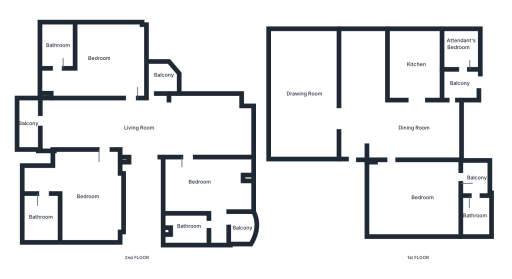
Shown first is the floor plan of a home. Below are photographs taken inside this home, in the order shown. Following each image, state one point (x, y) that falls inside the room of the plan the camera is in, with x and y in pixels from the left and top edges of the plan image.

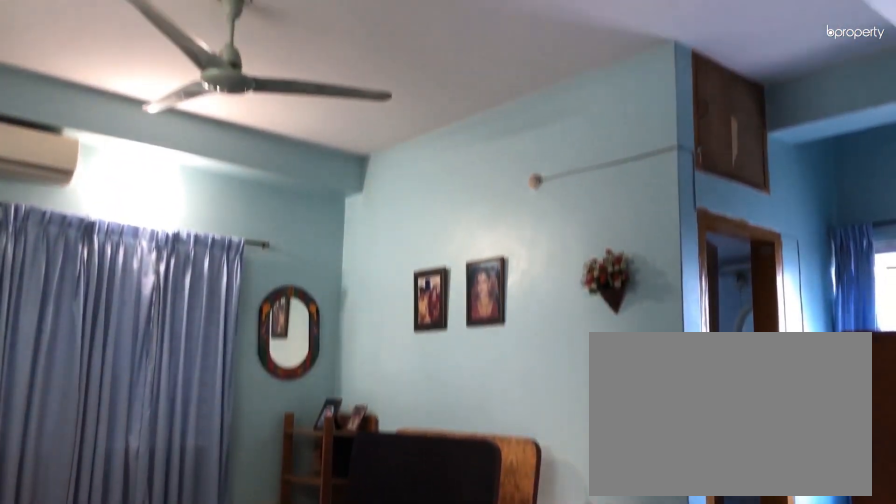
(91, 199)
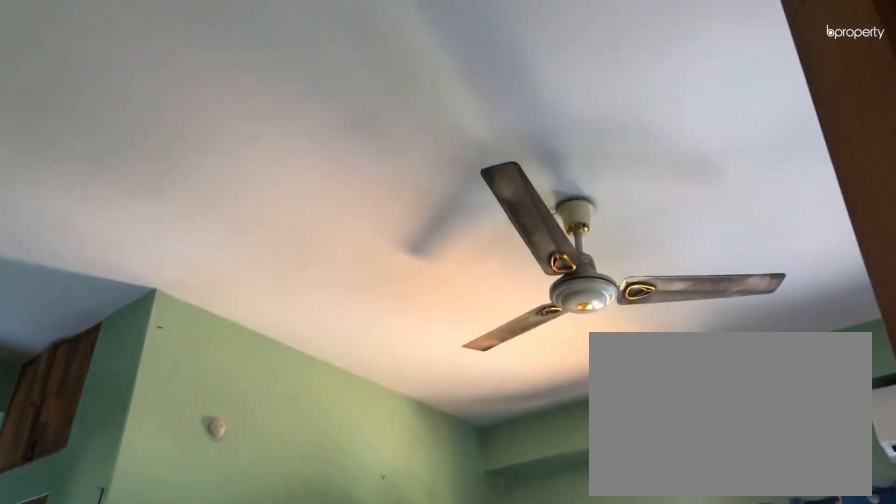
(98, 59)
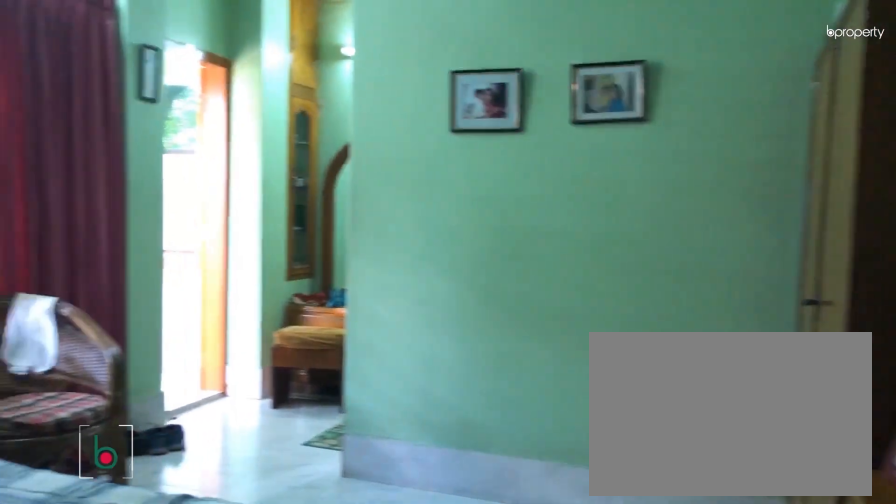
(201, 182)
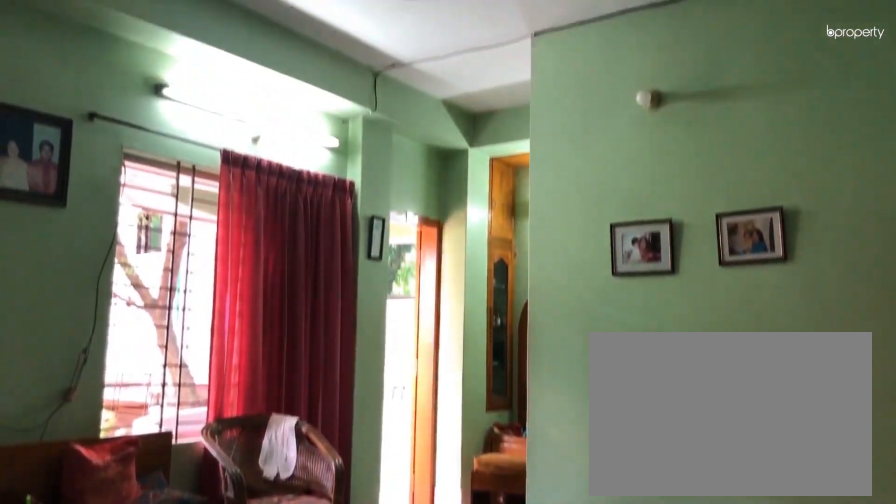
(202, 183)
